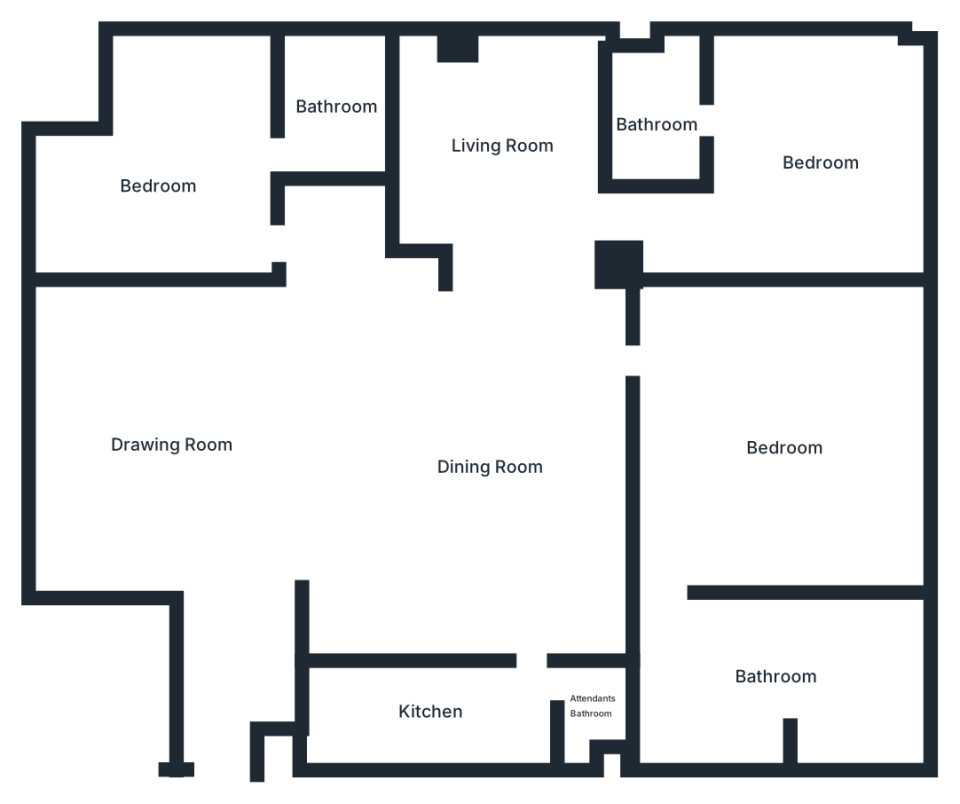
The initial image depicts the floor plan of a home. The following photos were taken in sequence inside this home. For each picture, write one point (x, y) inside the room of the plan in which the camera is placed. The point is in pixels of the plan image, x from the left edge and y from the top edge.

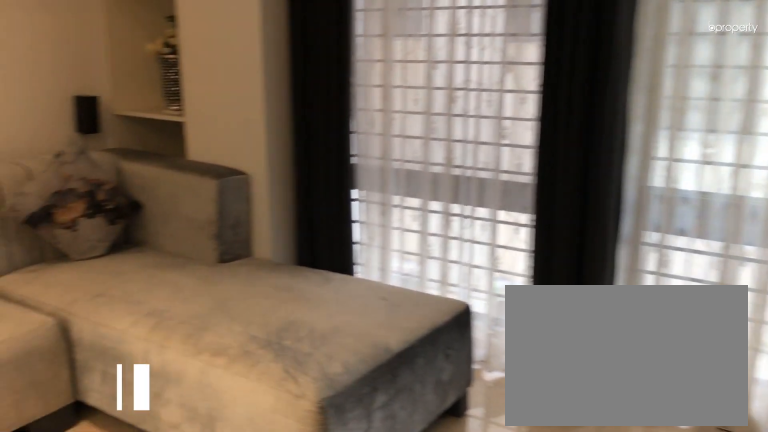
(499, 147)
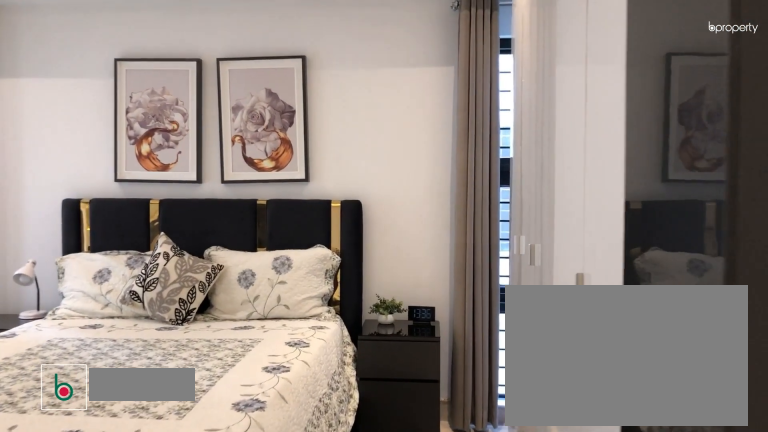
(821, 161)
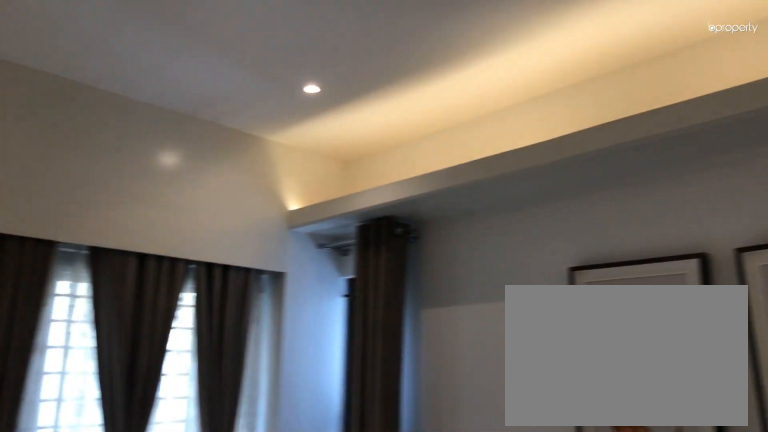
(820, 161)
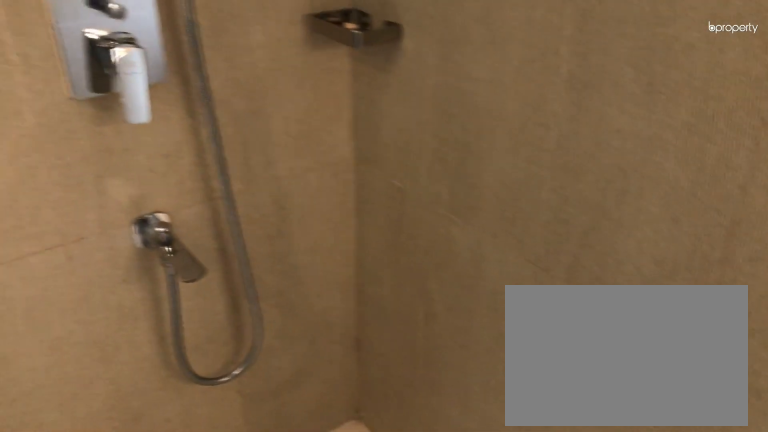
(656, 123)
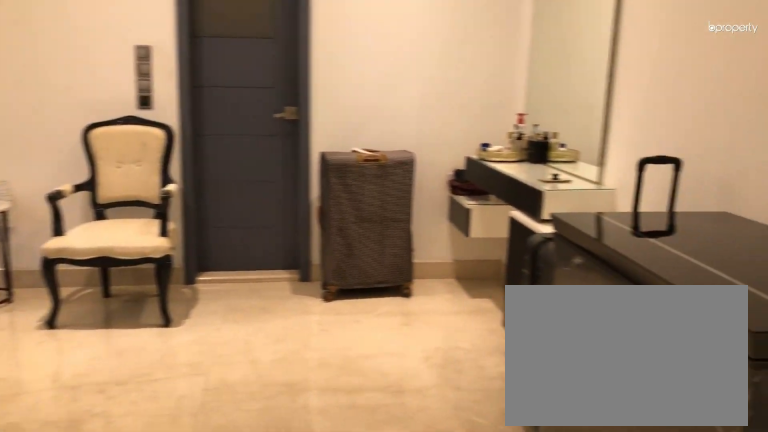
(787, 450)
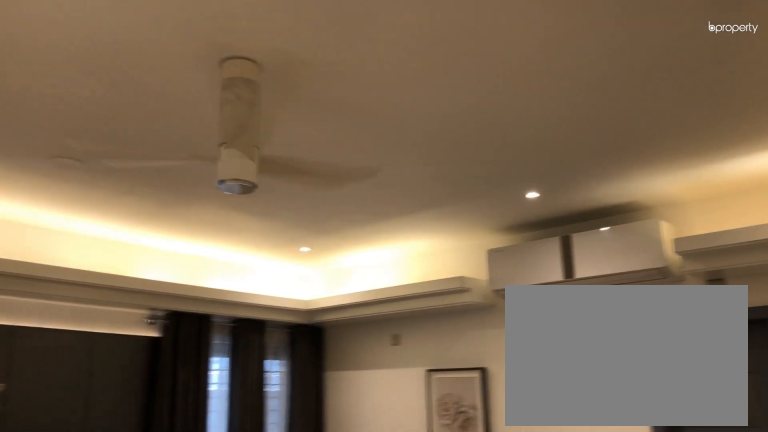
(787, 450)
